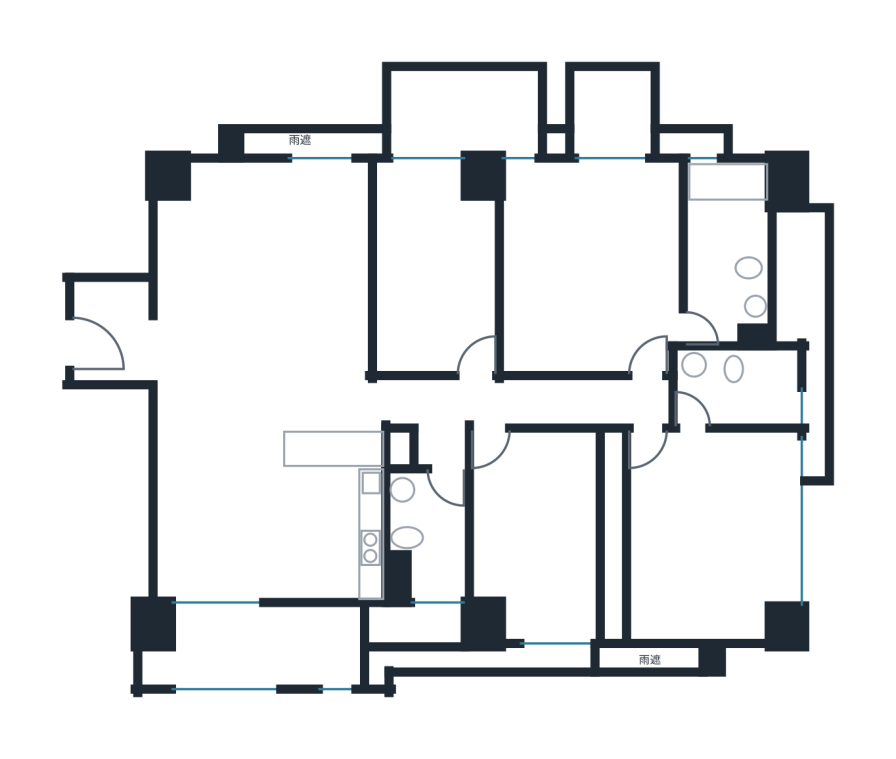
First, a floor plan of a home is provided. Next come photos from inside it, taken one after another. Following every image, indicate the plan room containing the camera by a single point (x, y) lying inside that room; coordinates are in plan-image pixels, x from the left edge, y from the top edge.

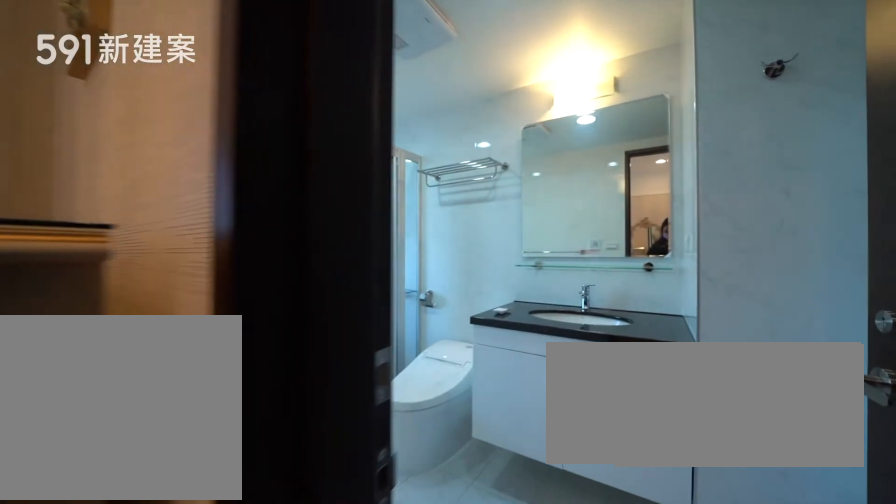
(727, 245)
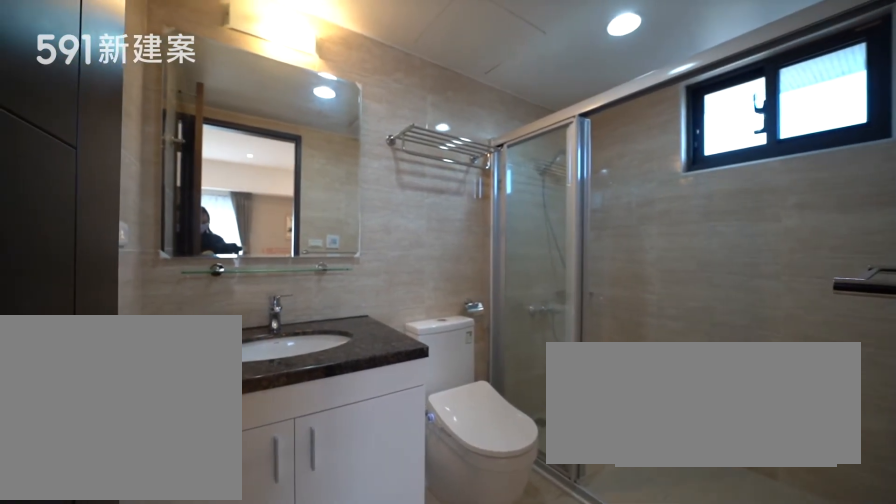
(744, 386)
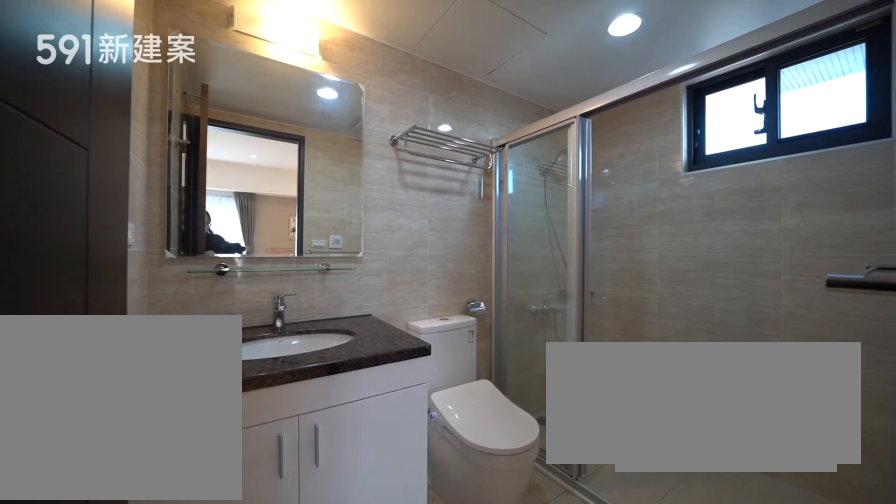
(744, 386)
